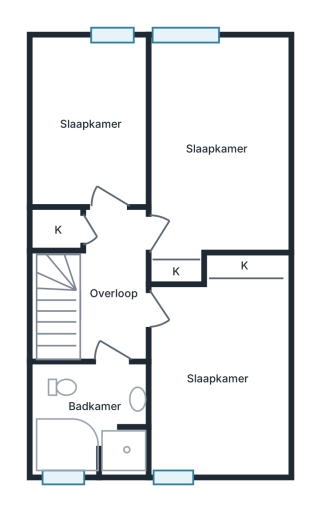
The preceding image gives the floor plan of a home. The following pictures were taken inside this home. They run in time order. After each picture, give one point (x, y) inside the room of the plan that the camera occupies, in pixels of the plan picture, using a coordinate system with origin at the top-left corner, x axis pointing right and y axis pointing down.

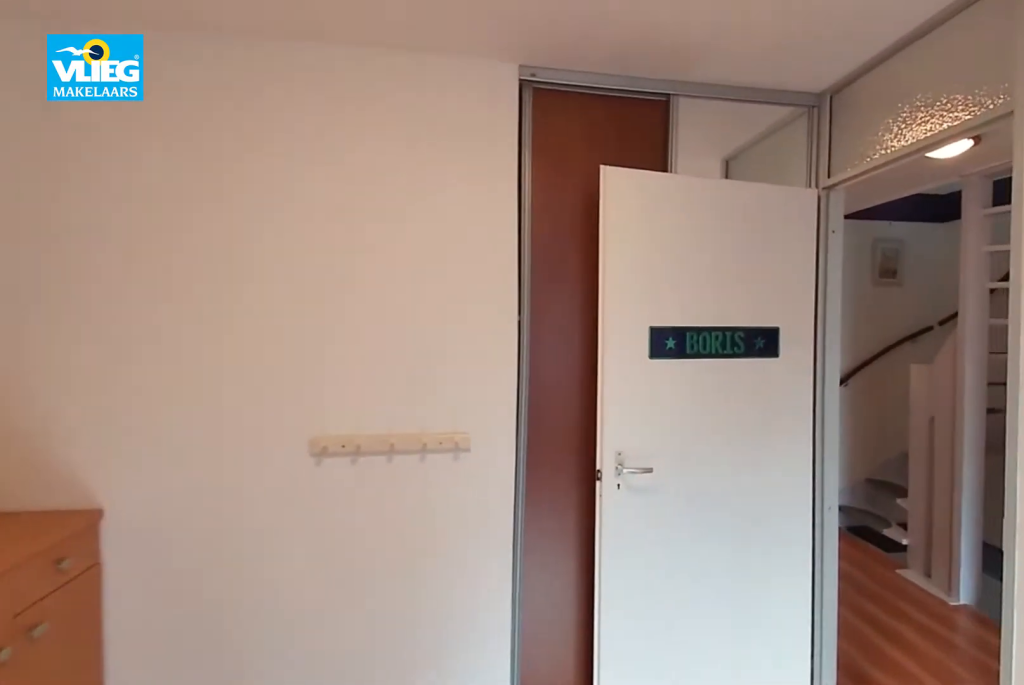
(236, 60)
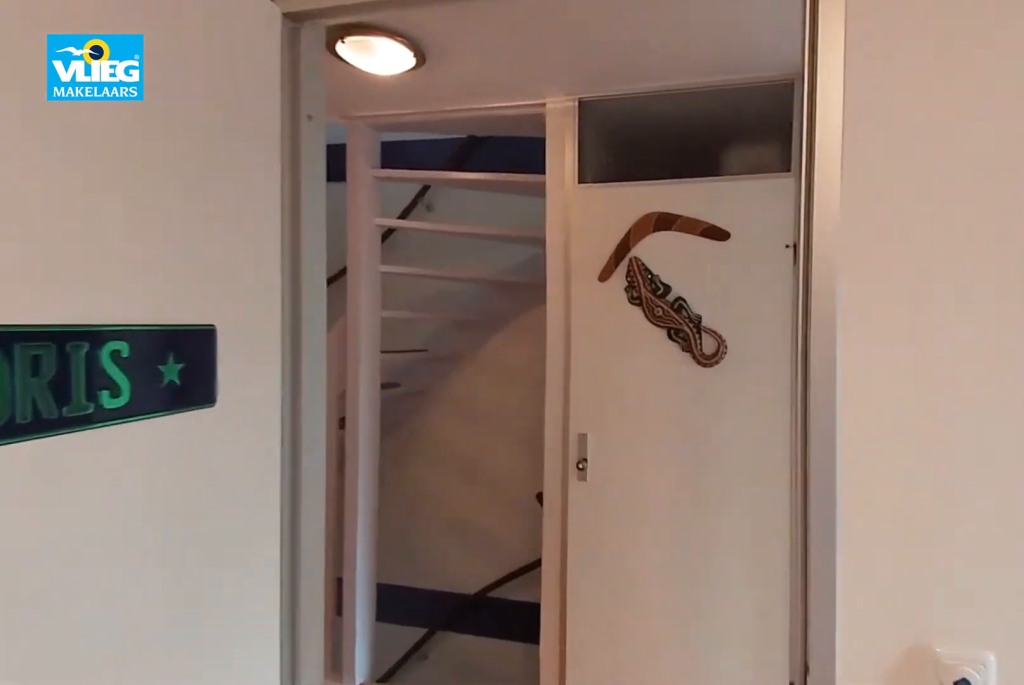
(236, 60)
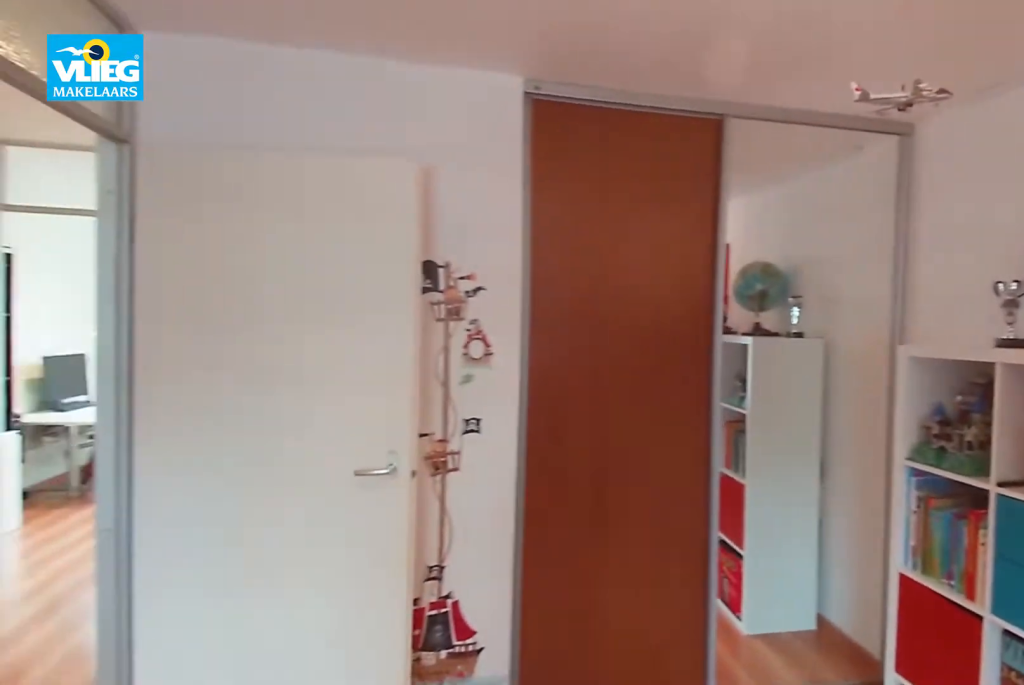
(218, 376)
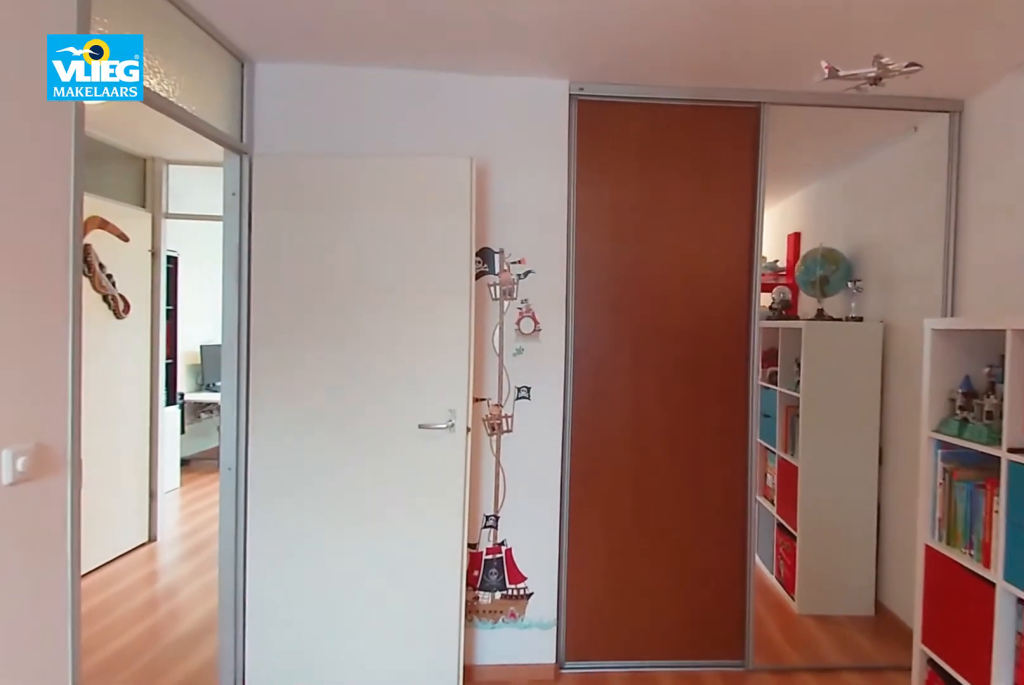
(218, 376)
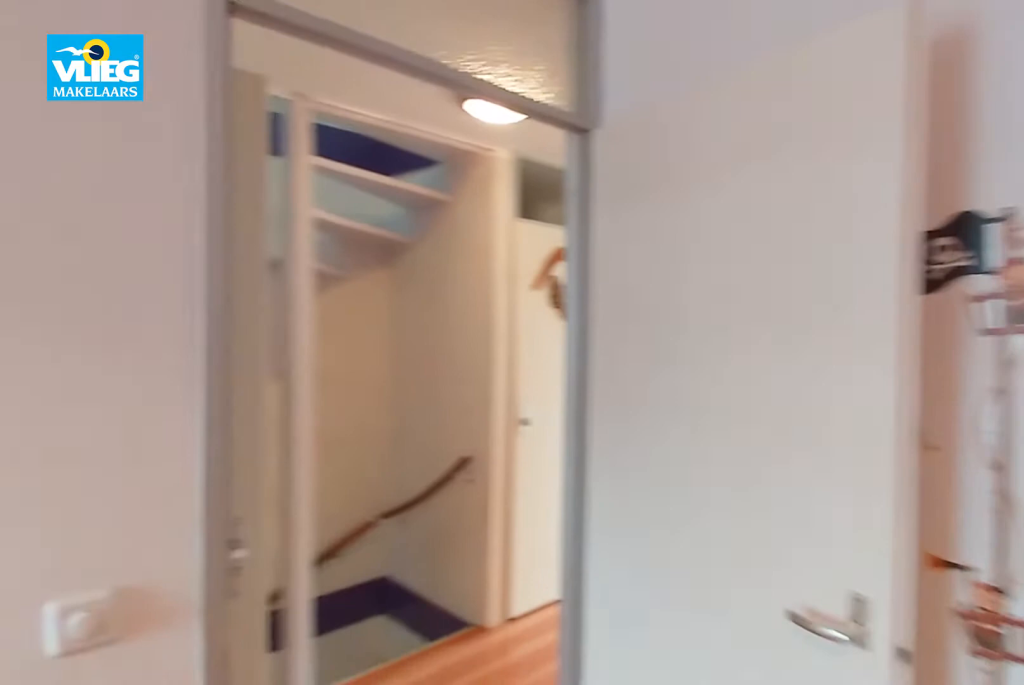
(218, 376)
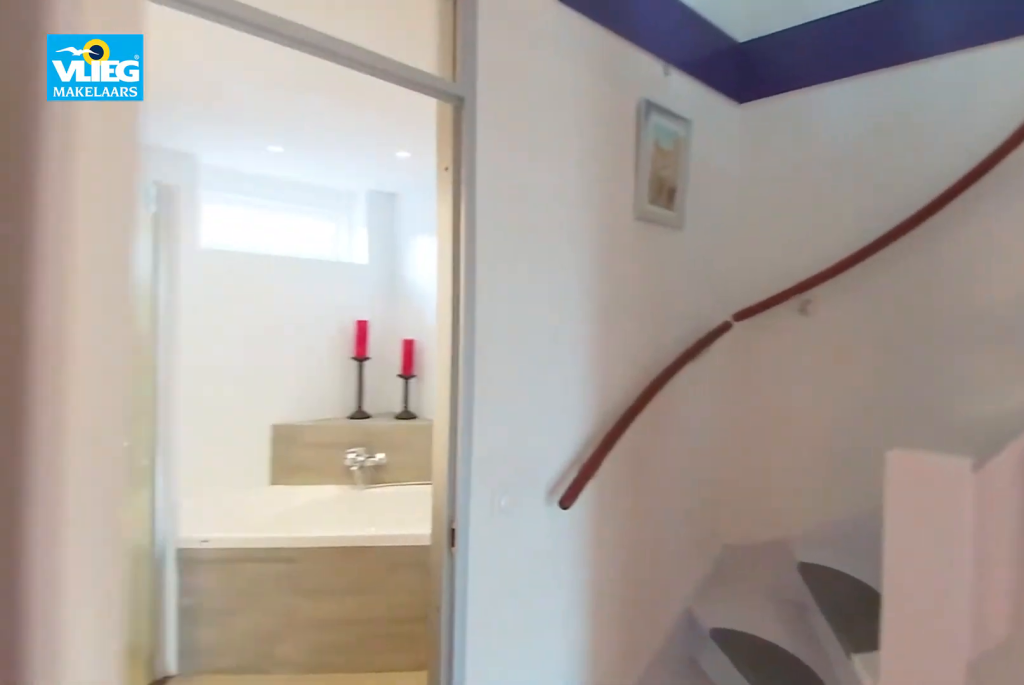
(112, 285)
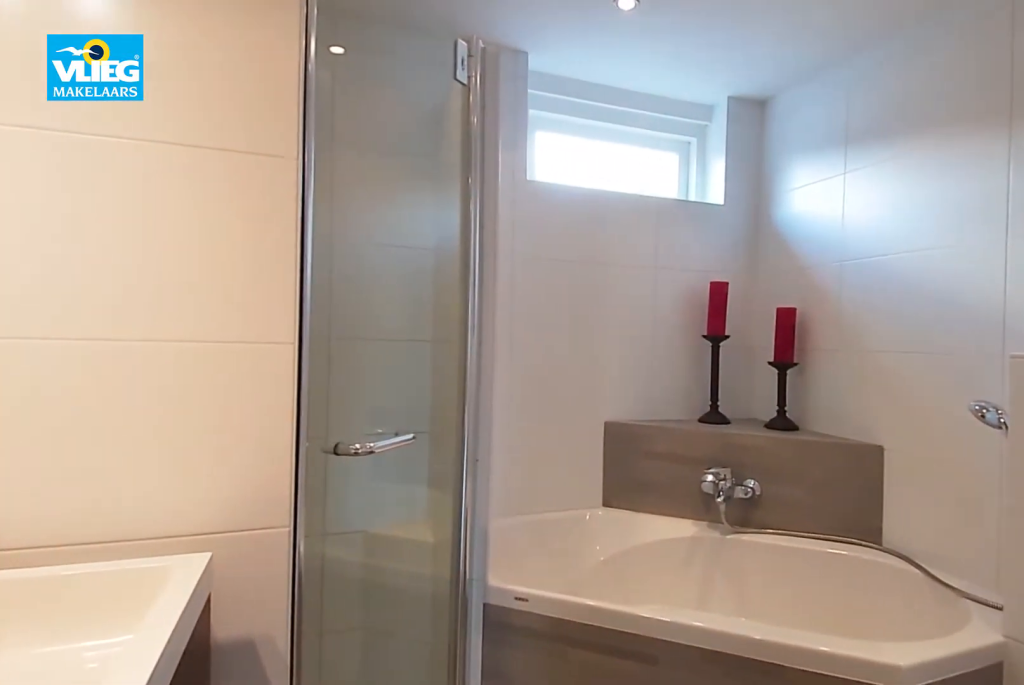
(90, 417)
